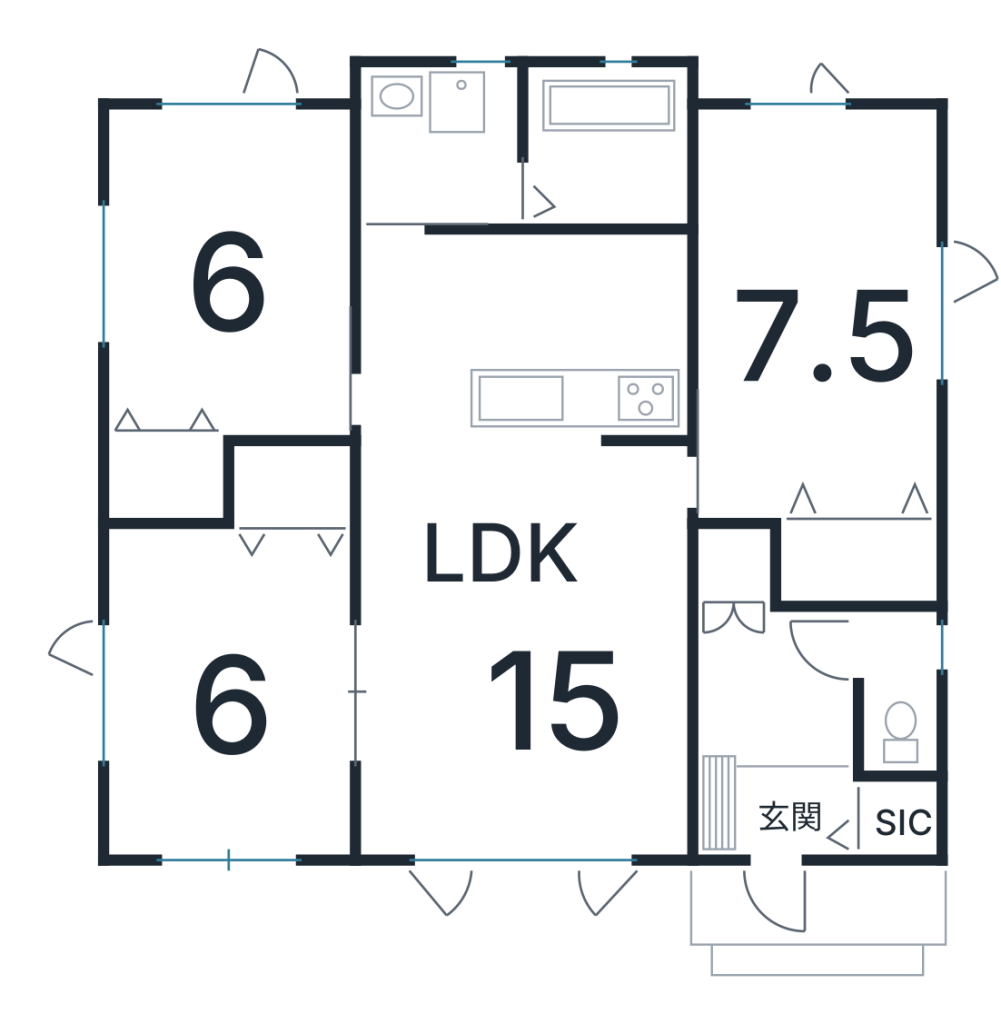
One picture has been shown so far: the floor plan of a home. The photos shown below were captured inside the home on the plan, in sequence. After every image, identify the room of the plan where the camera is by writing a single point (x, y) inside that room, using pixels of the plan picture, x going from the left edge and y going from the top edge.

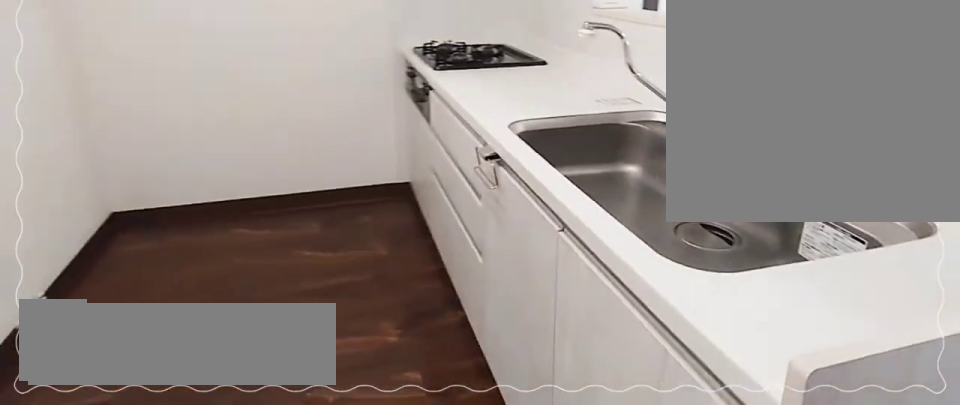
(529, 340)
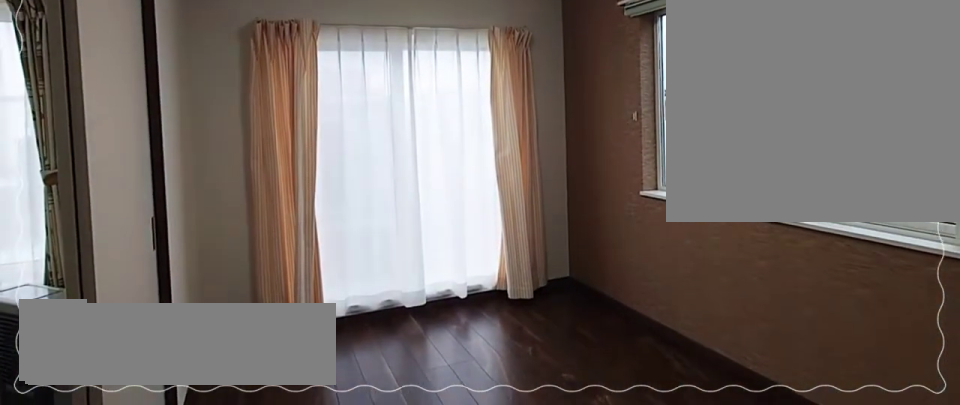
(228, 719)
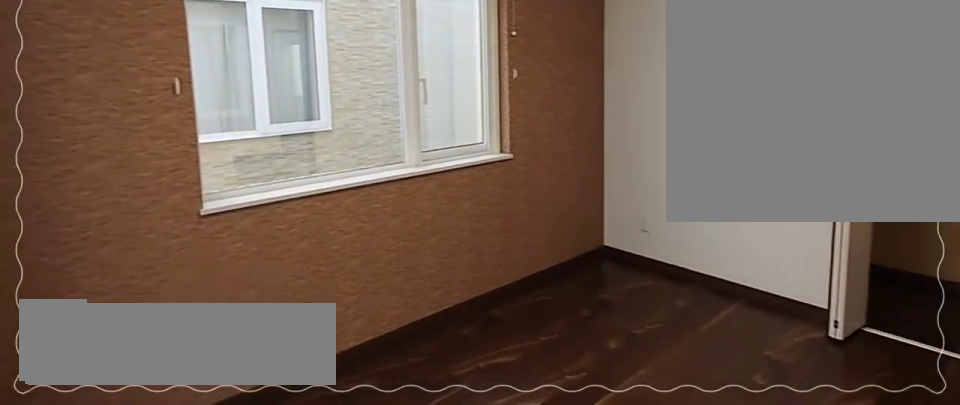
(228, 719)
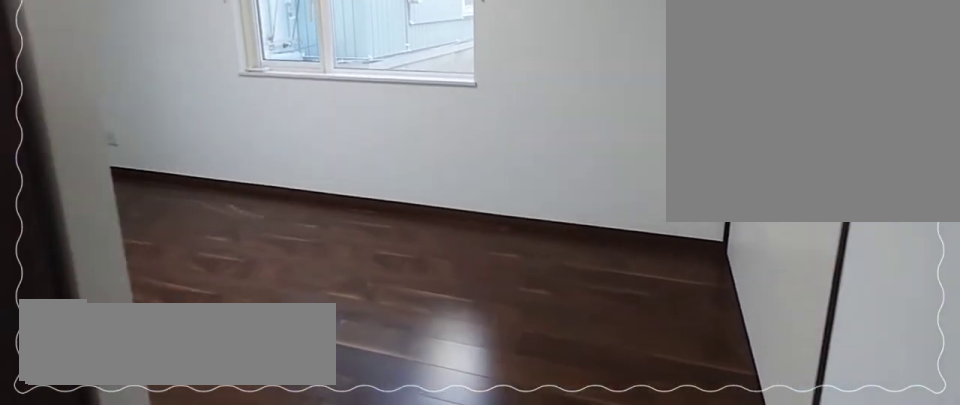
(823, 375)
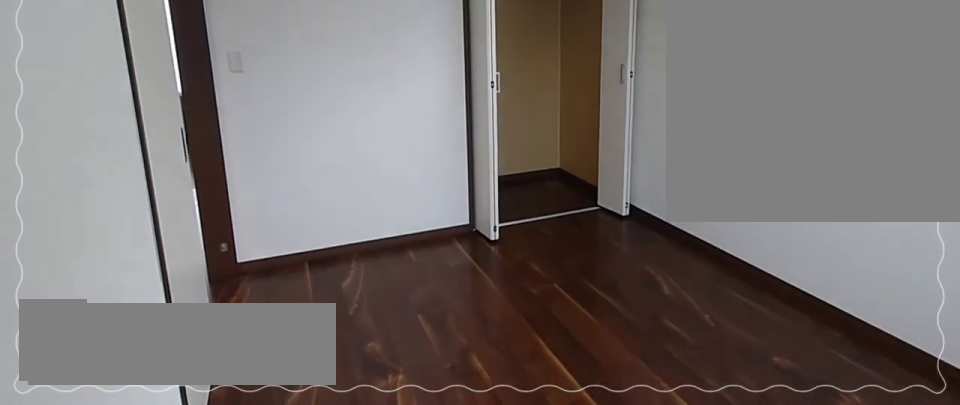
(221, 296)
